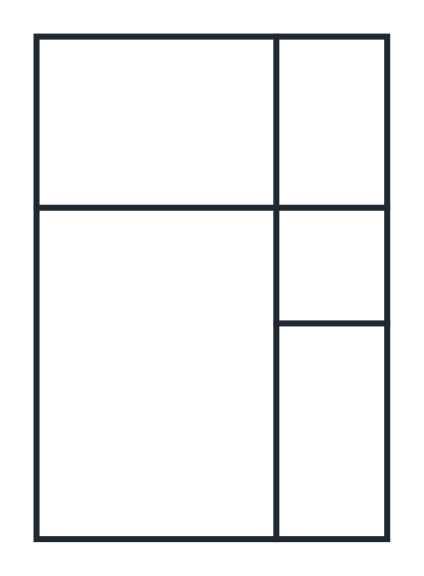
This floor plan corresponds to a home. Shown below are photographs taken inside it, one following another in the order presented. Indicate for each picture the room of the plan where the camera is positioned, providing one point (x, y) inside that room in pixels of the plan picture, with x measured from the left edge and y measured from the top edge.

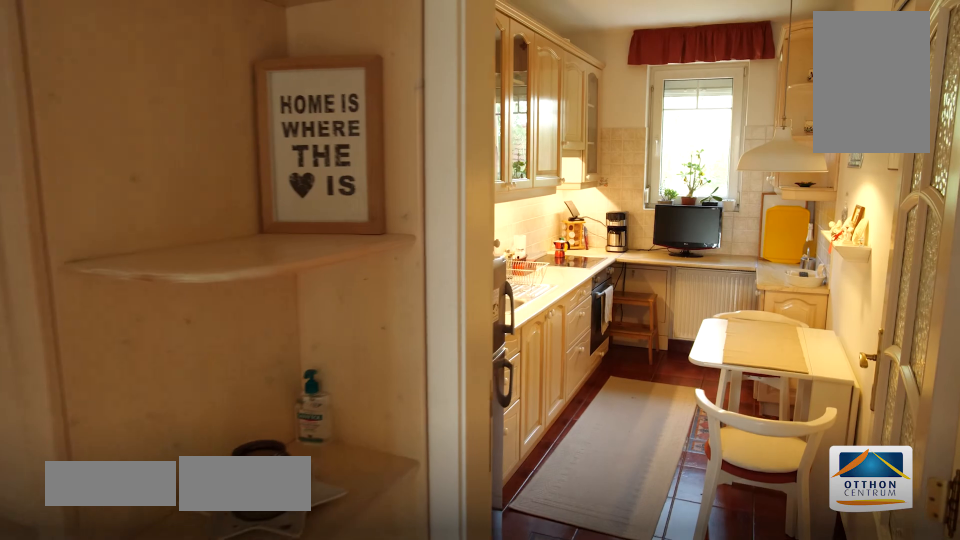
(326, 426)
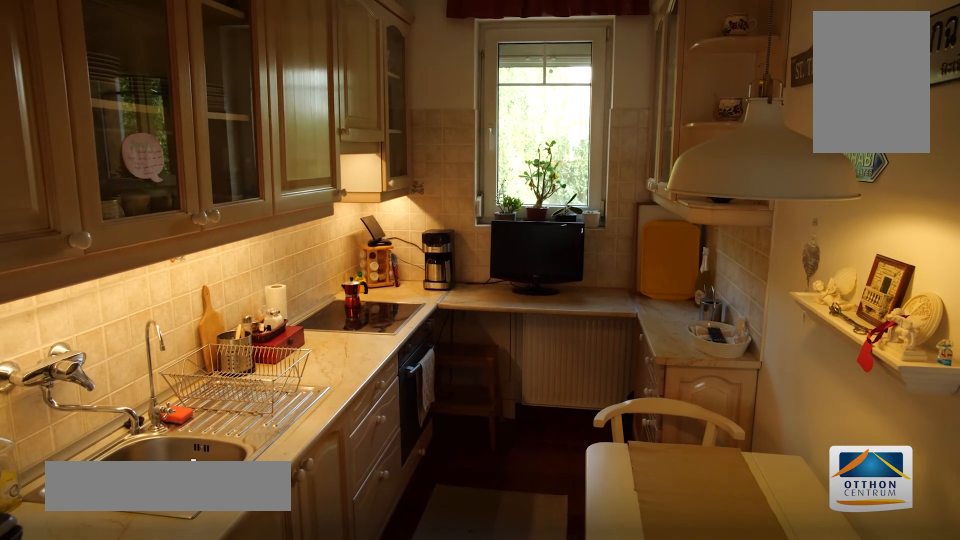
(326, 426)
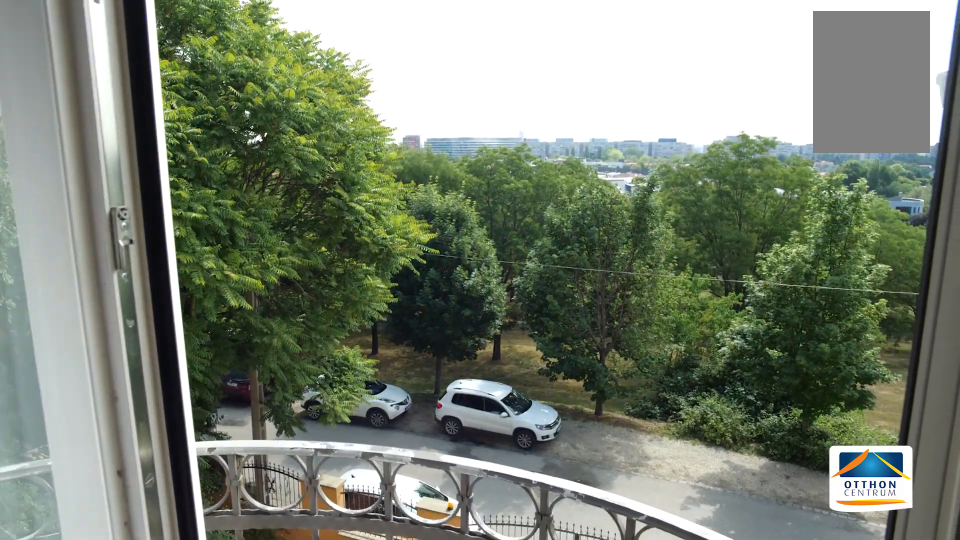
(164, 375)
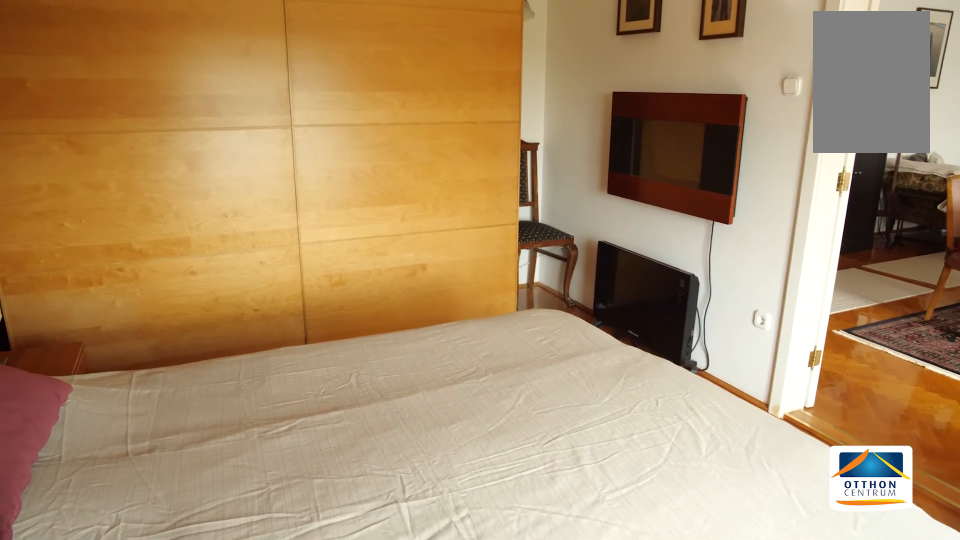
(164, 129)
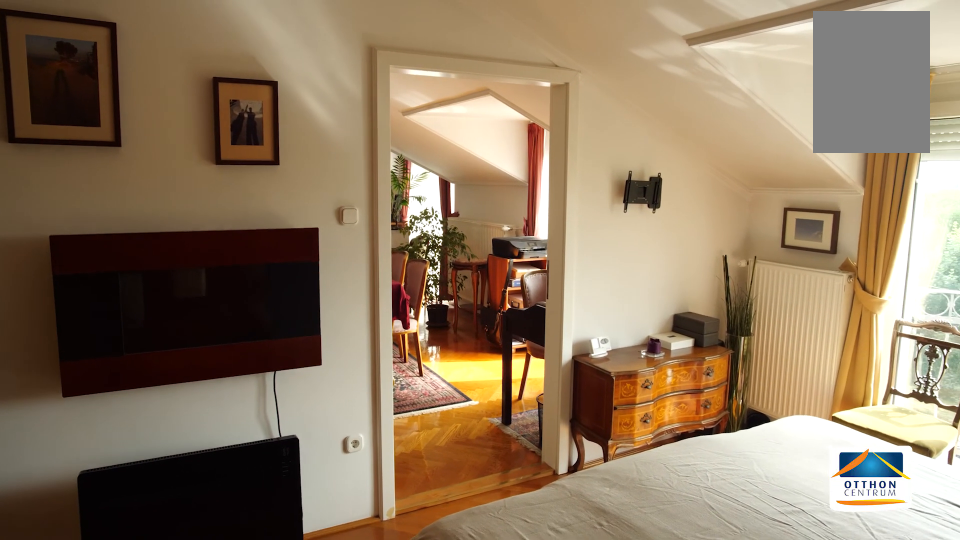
(164, 129)
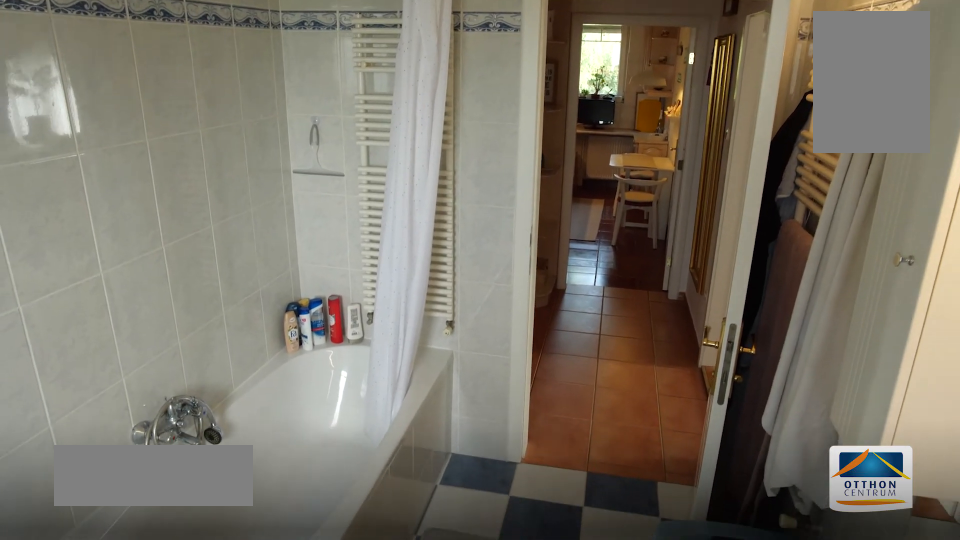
(330, 128)
